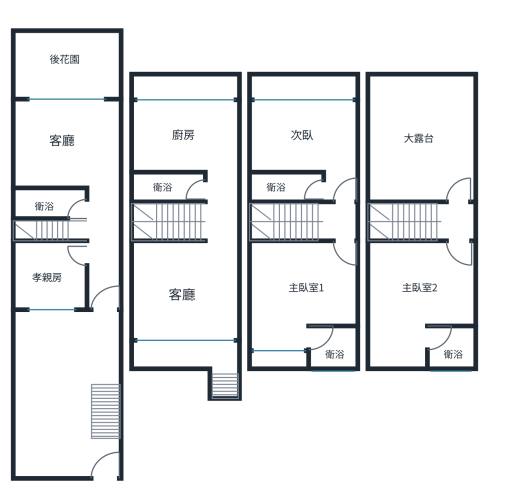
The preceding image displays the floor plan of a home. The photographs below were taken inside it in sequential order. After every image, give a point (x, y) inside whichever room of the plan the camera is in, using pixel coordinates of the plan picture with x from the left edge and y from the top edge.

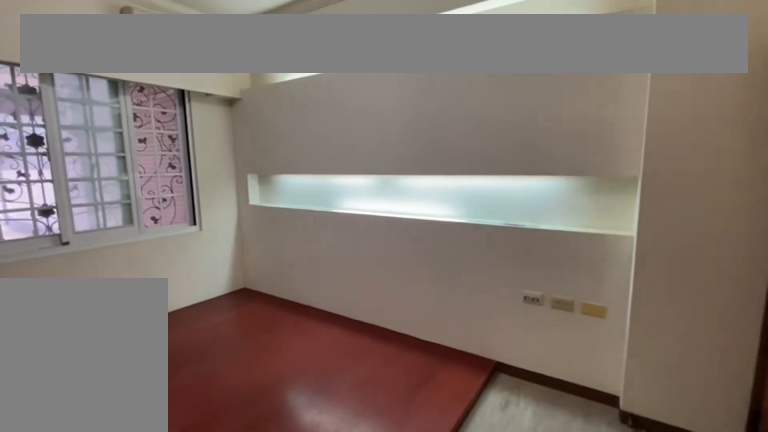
(54, 277)
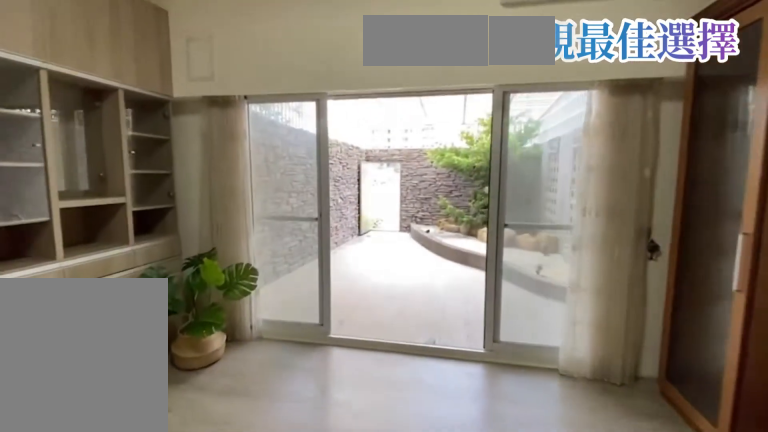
(62, 144)
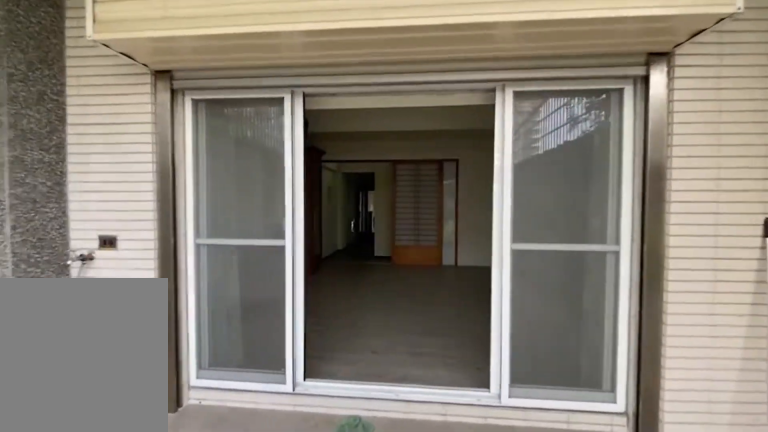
(54, 78)
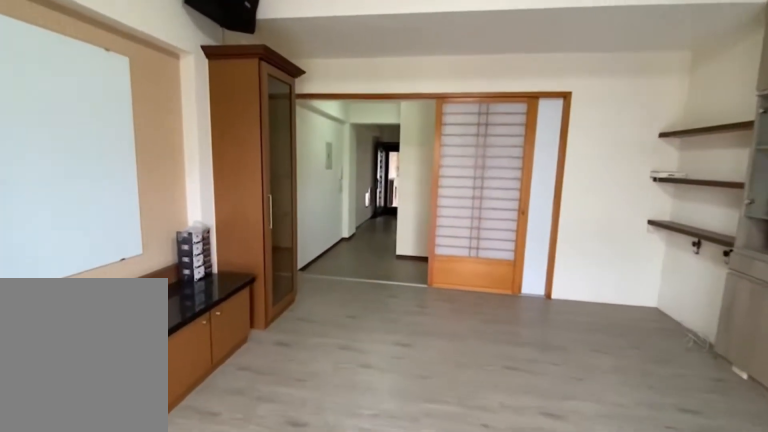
(54, 155)
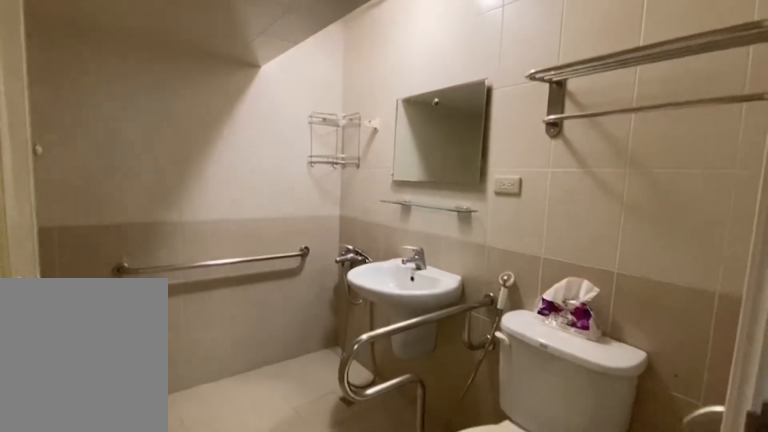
(54, 194)
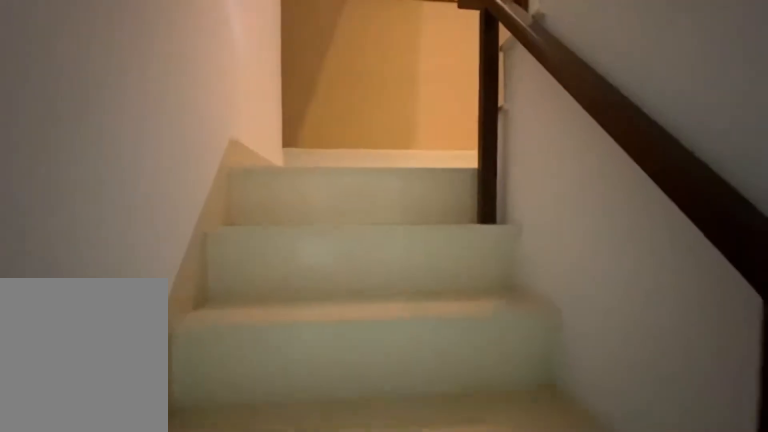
(53, 229)
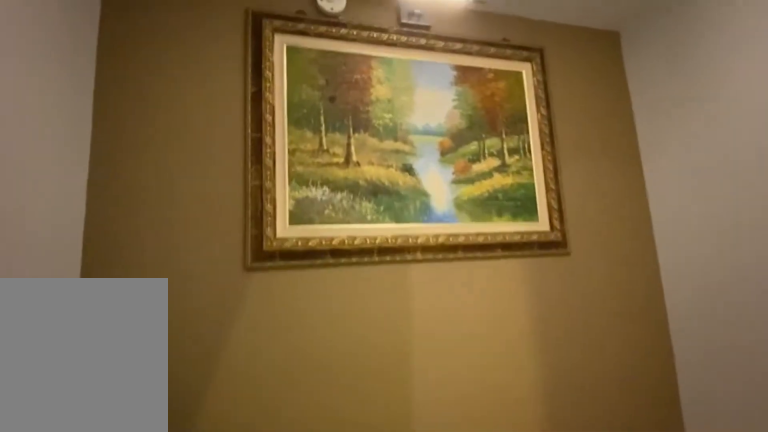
(54, 229)
